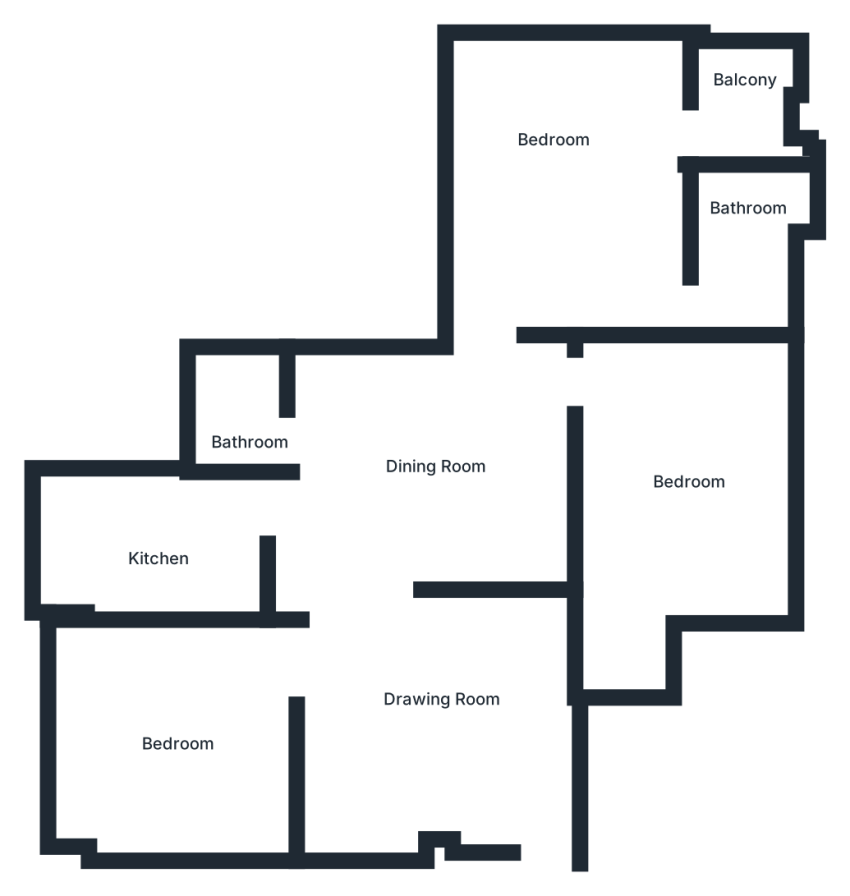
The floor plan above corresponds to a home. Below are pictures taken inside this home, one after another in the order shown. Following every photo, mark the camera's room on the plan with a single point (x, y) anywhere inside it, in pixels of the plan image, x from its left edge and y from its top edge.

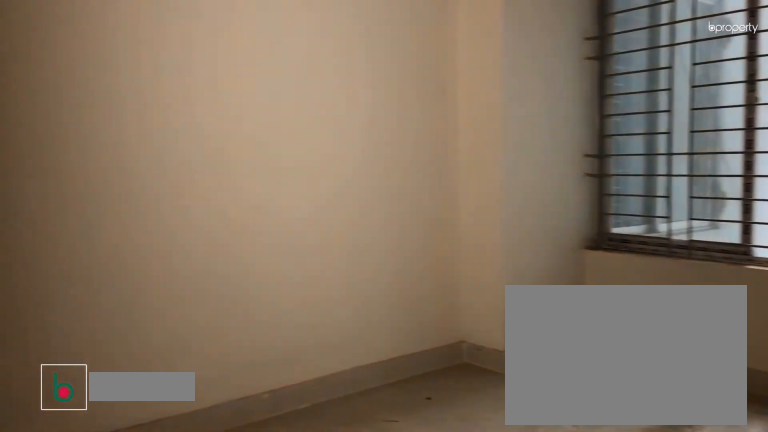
(175, 736)
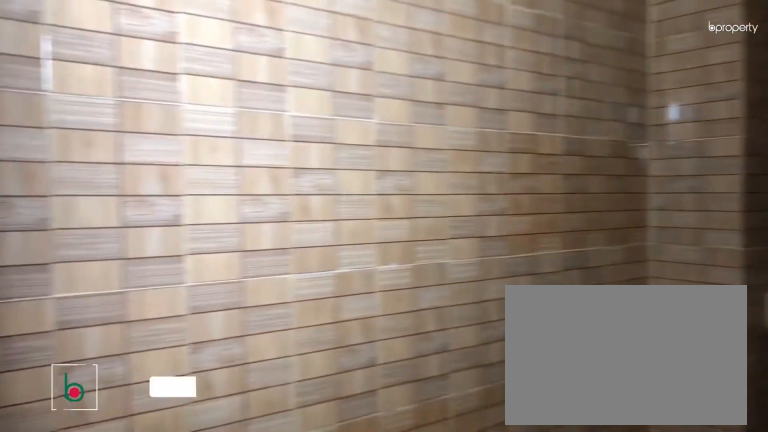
(156, 549)
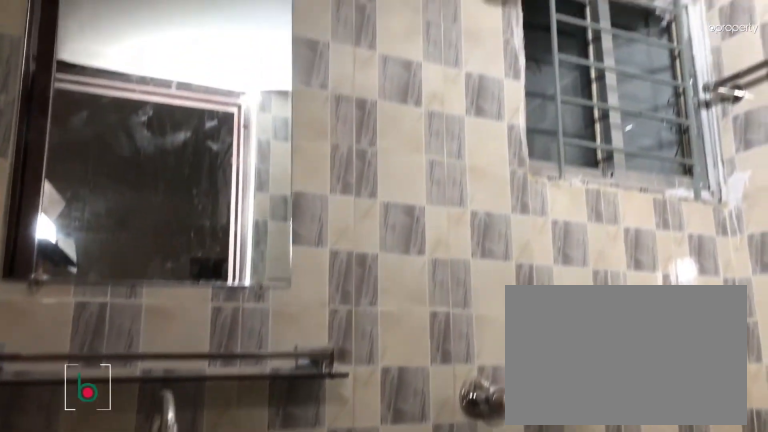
(237, 410)
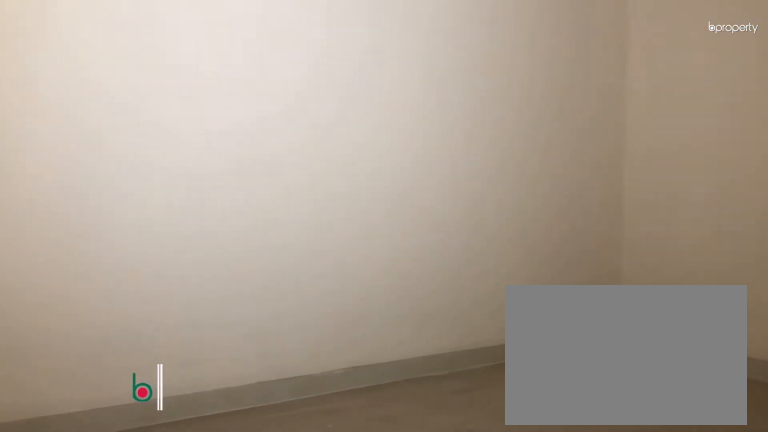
(681, 477)
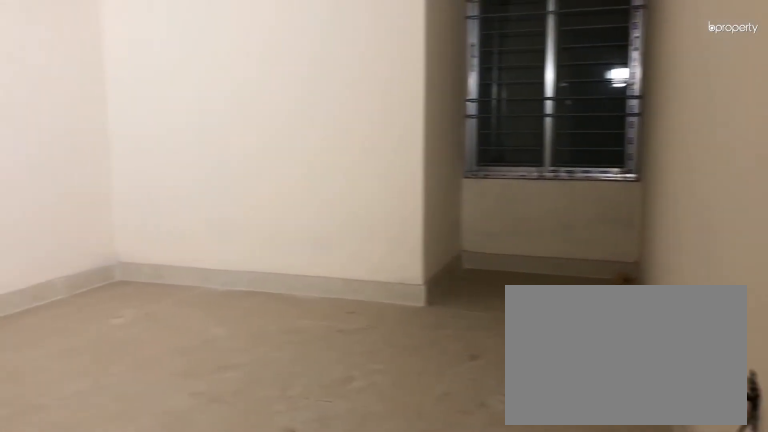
(681, 477)
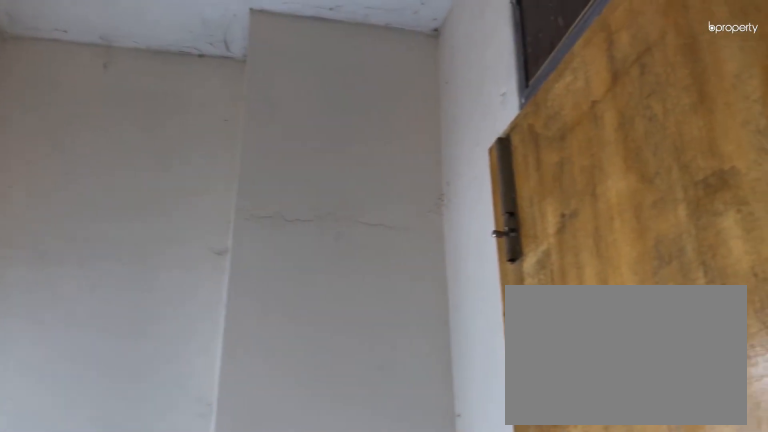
(729, 114)
